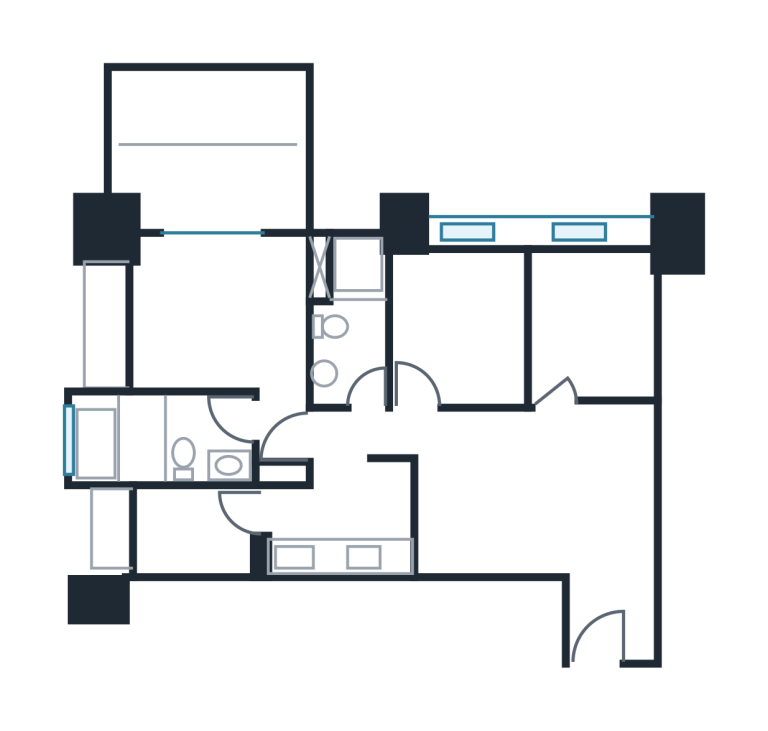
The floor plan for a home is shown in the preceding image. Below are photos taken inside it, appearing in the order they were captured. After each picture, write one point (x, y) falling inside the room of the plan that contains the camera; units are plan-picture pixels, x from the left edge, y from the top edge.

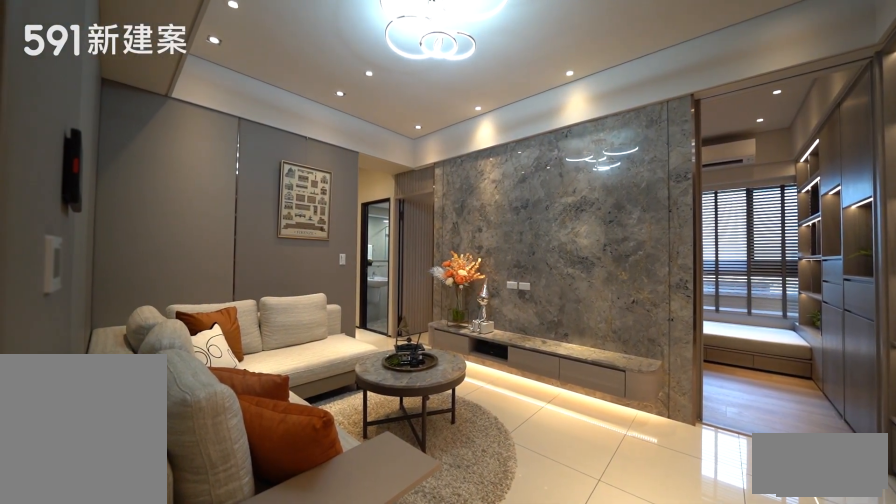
(532, 492)
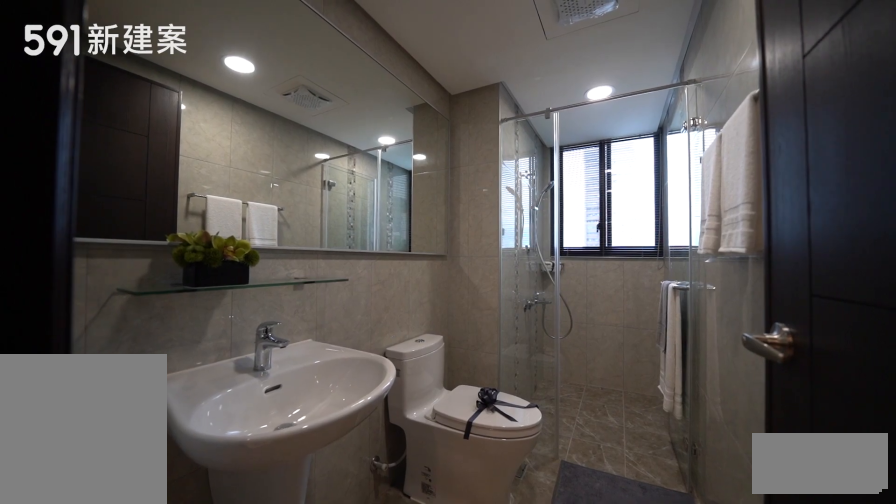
(347, 315)
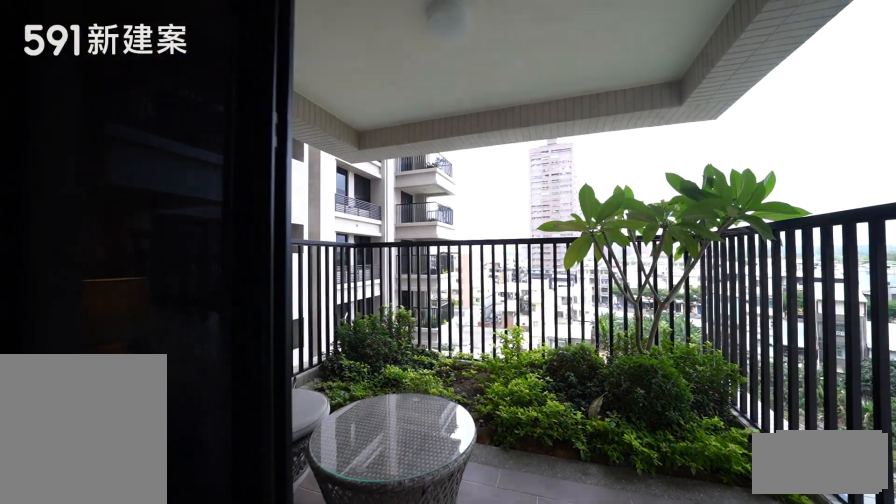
(209, 152)
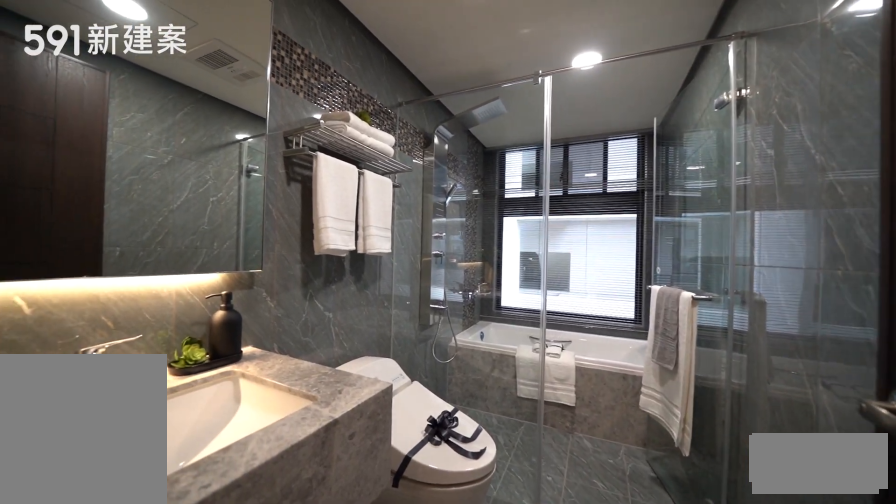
(155, 438)
